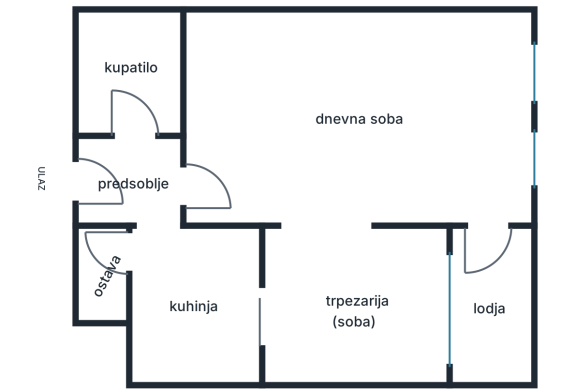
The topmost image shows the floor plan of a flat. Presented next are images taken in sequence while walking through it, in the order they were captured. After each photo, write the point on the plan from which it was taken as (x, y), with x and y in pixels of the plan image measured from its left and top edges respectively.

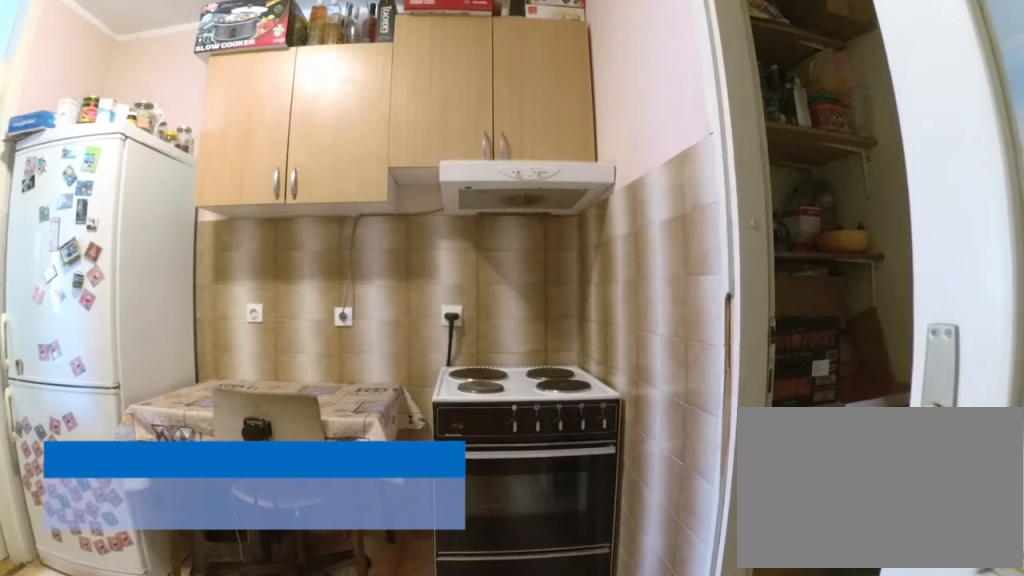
(155, 237)
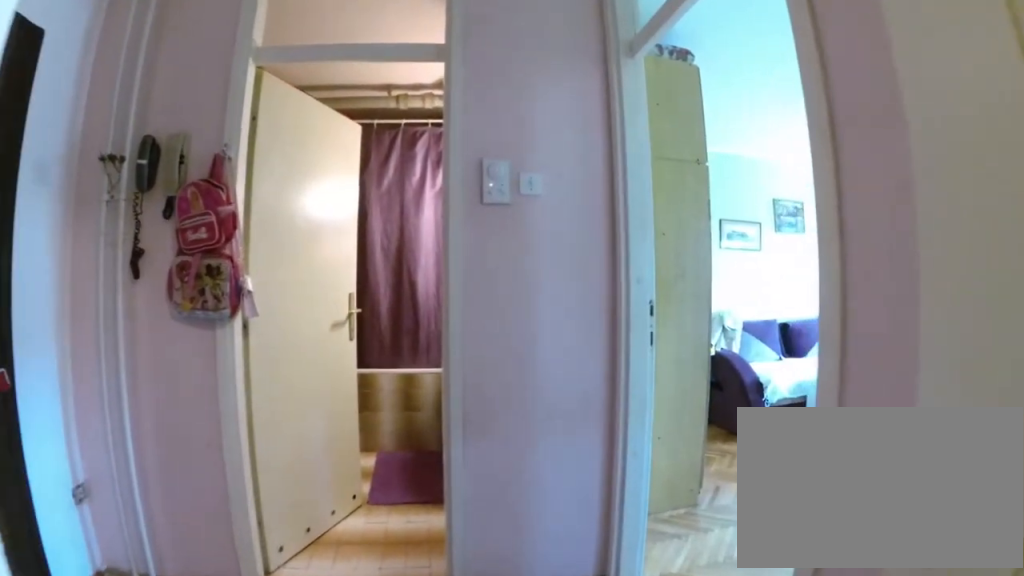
(152, 281)
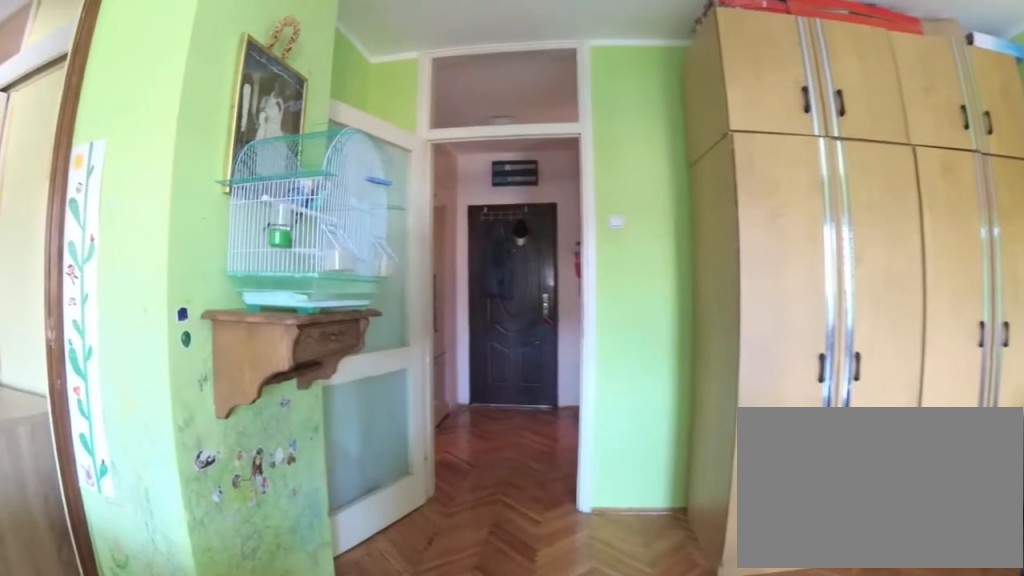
(365, 178)
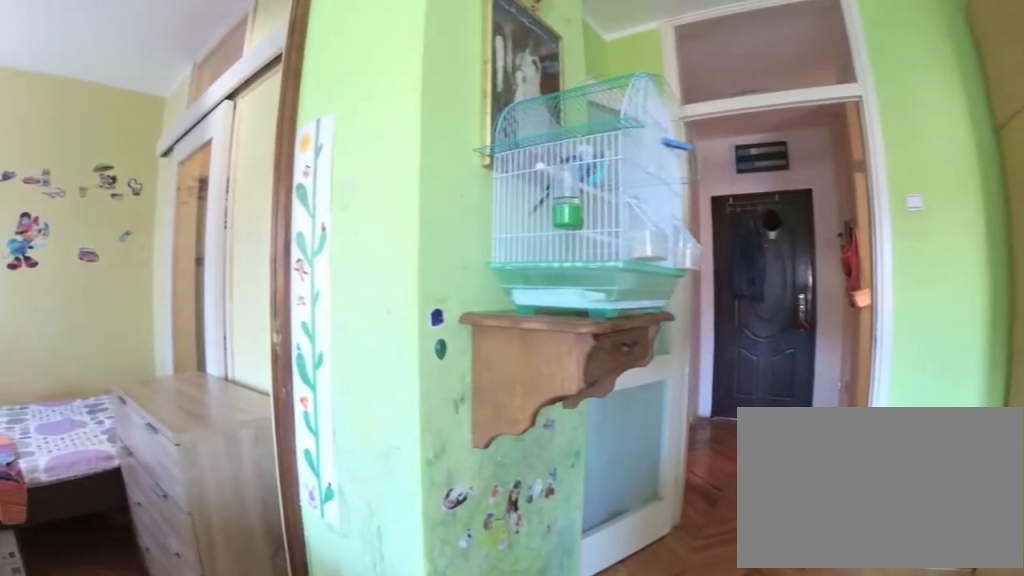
(349, 172)
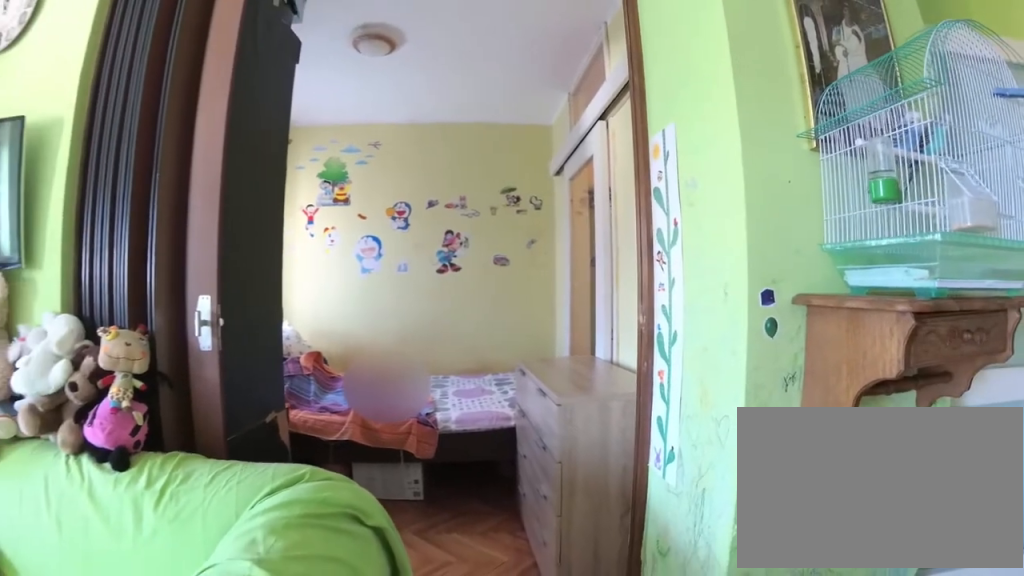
(325, 179)
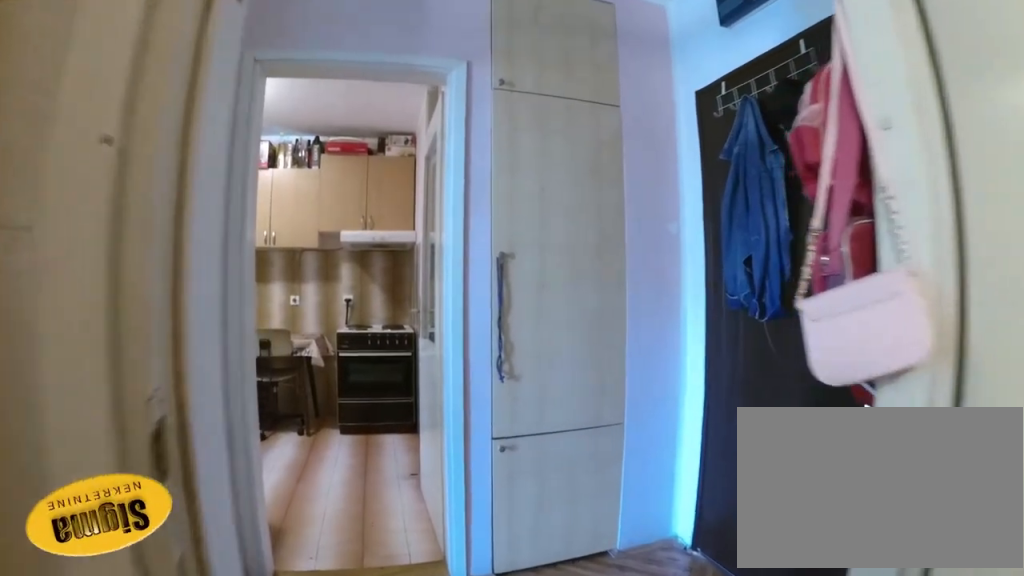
(131, 95)
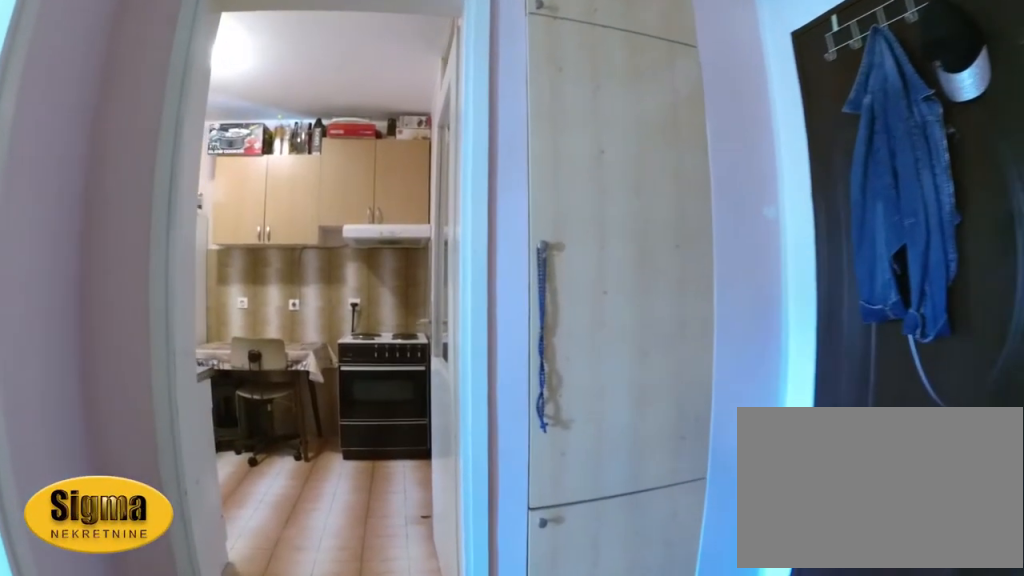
(132, 129)
